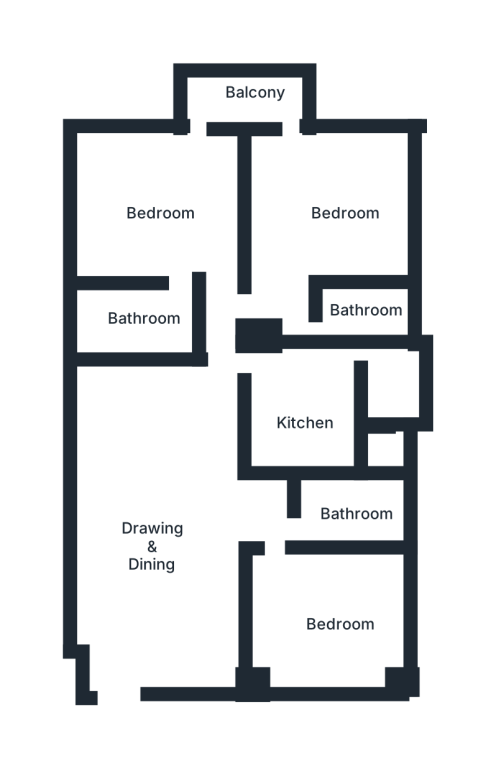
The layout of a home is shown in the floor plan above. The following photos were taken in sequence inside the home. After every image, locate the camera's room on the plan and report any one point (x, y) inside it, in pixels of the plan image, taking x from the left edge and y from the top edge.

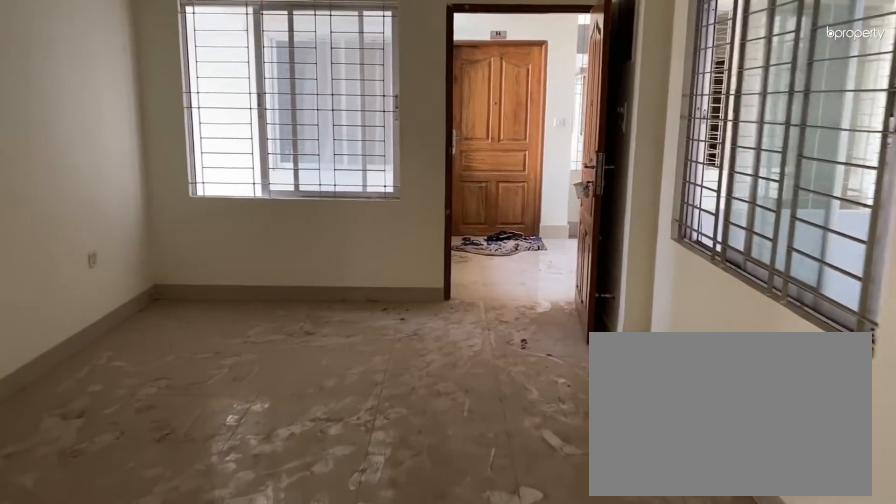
(169, 539)
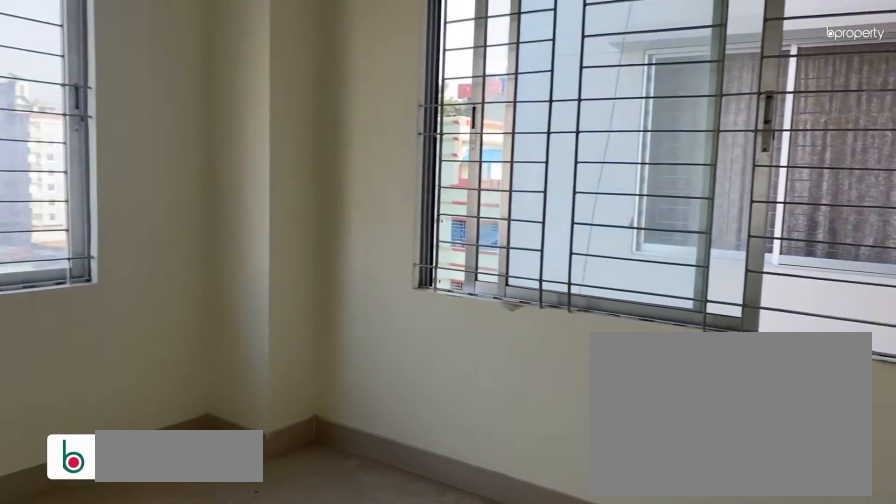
(338, 624)
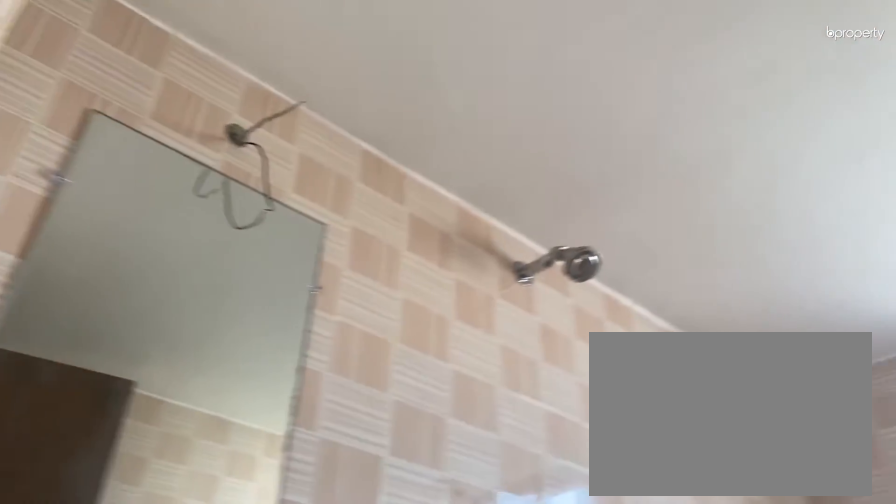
(353, 513)
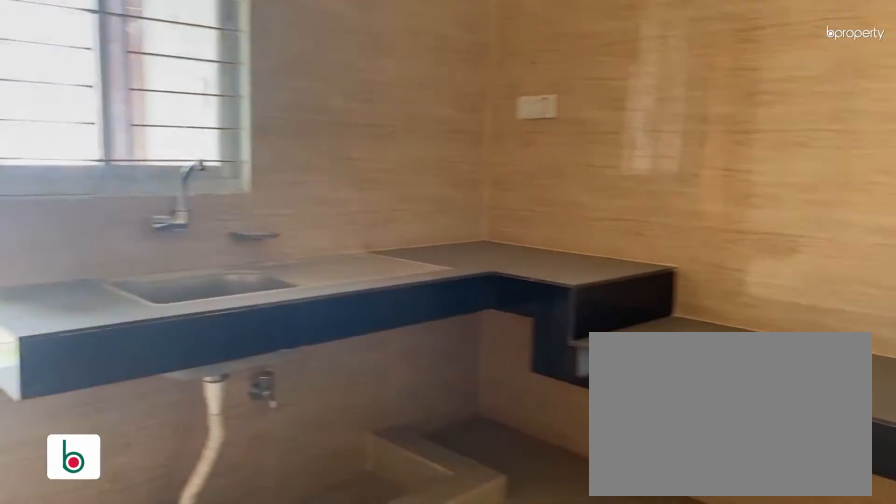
(302, 420)
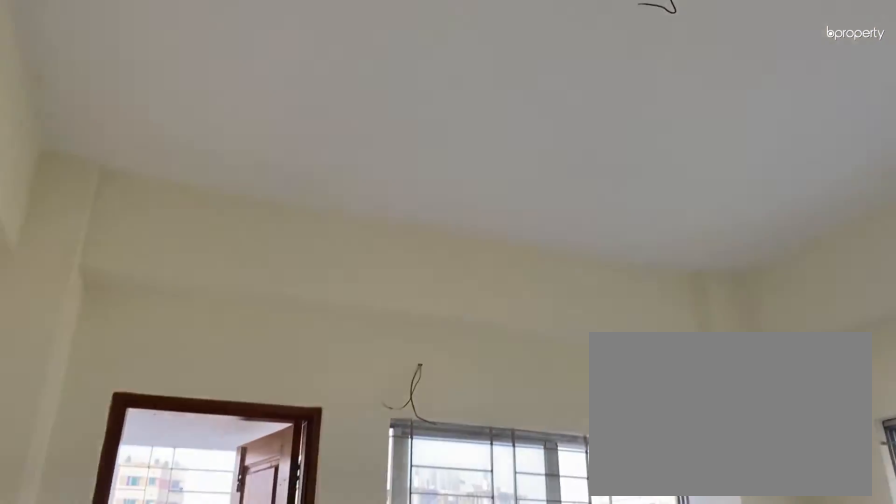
(347, 210)
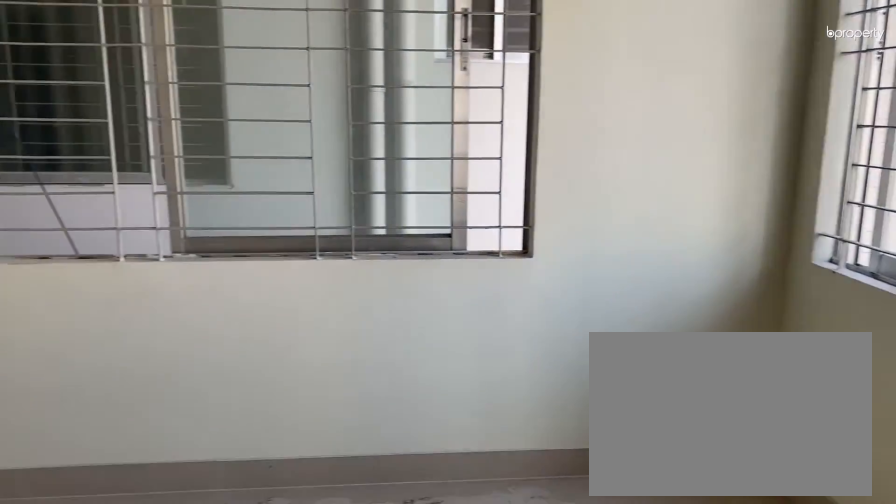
(161, 213)
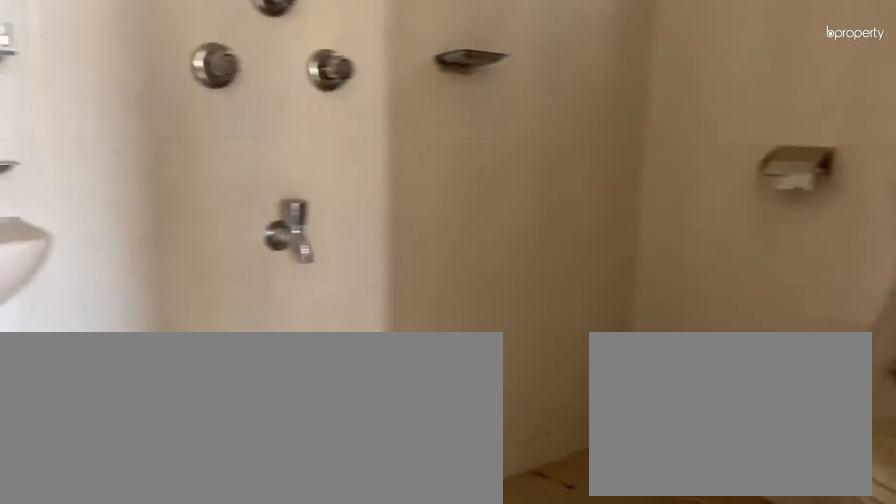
(143, 318)
